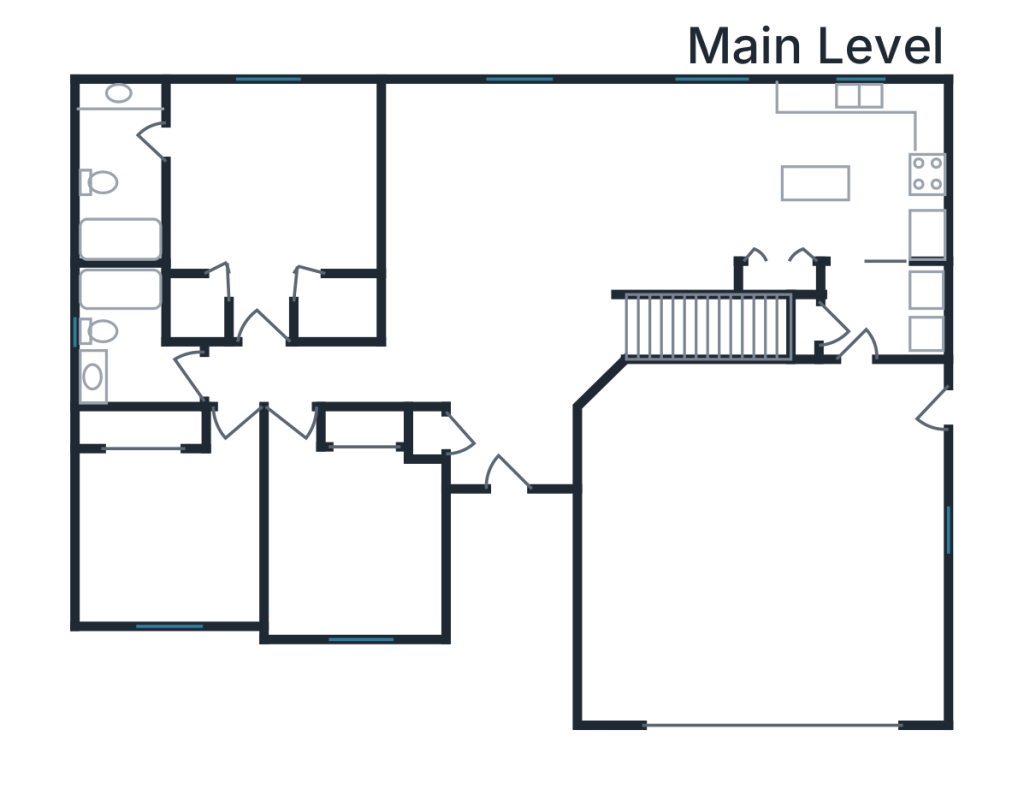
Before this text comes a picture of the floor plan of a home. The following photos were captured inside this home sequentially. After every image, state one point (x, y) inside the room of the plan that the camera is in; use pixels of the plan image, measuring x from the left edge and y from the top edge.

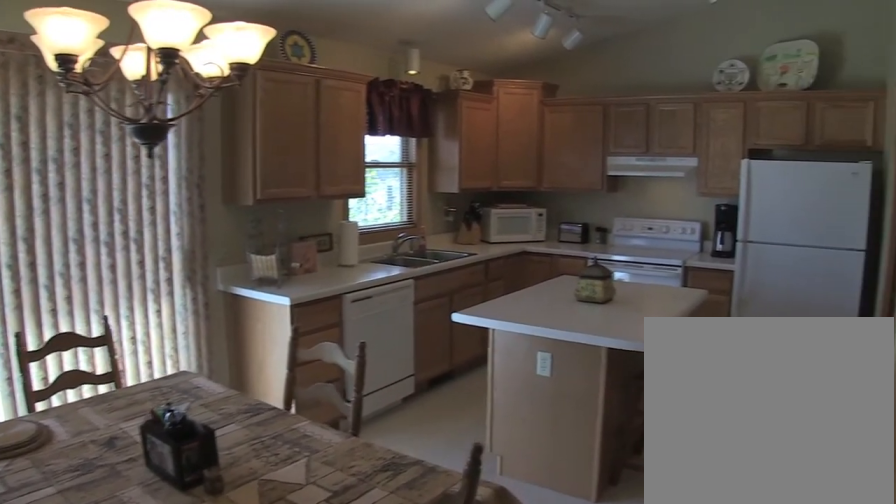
(692, 185)
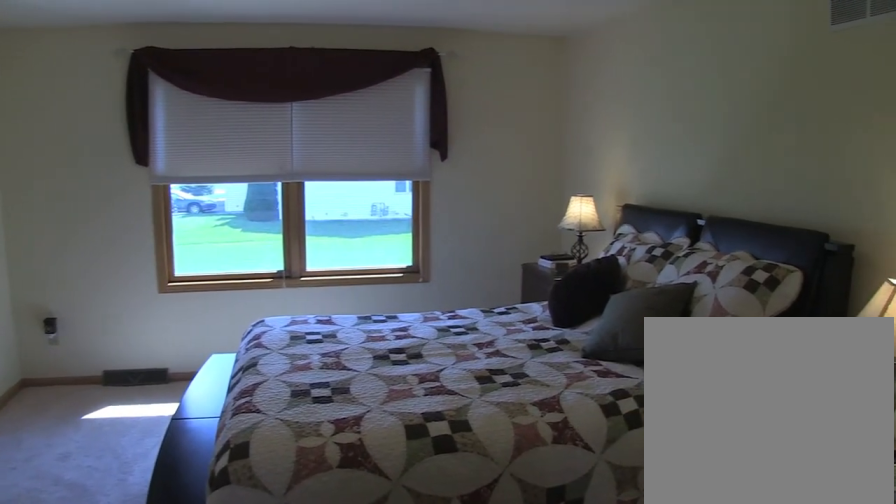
(273, 191)
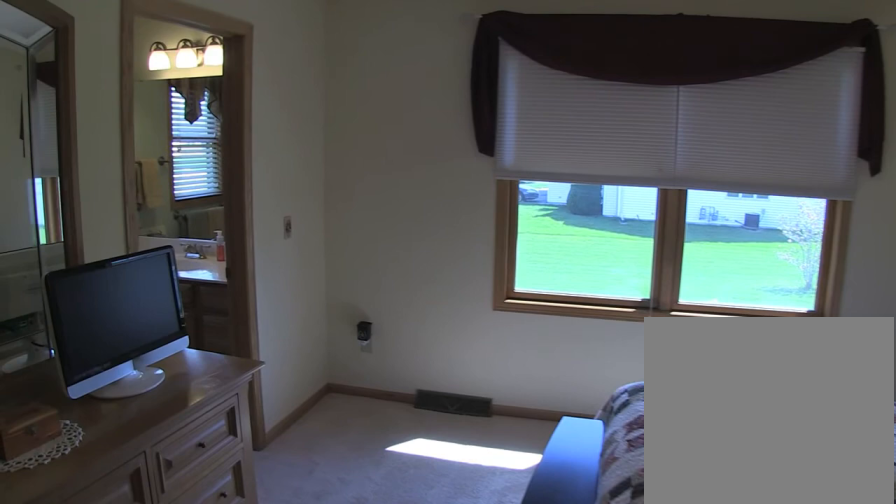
(273, 191)
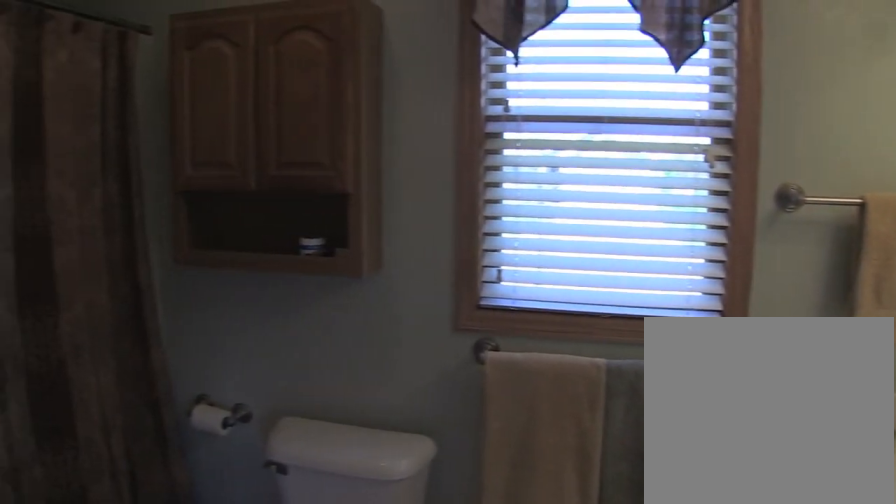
(124, 175)
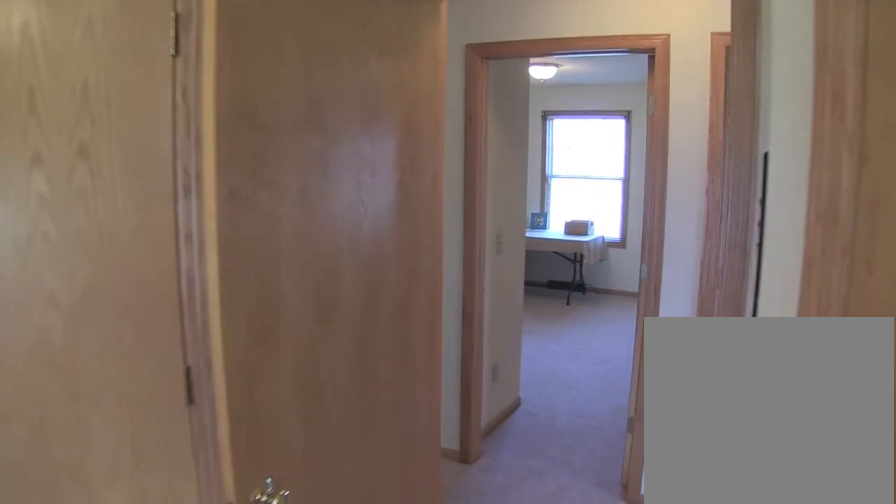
(273, 191)
